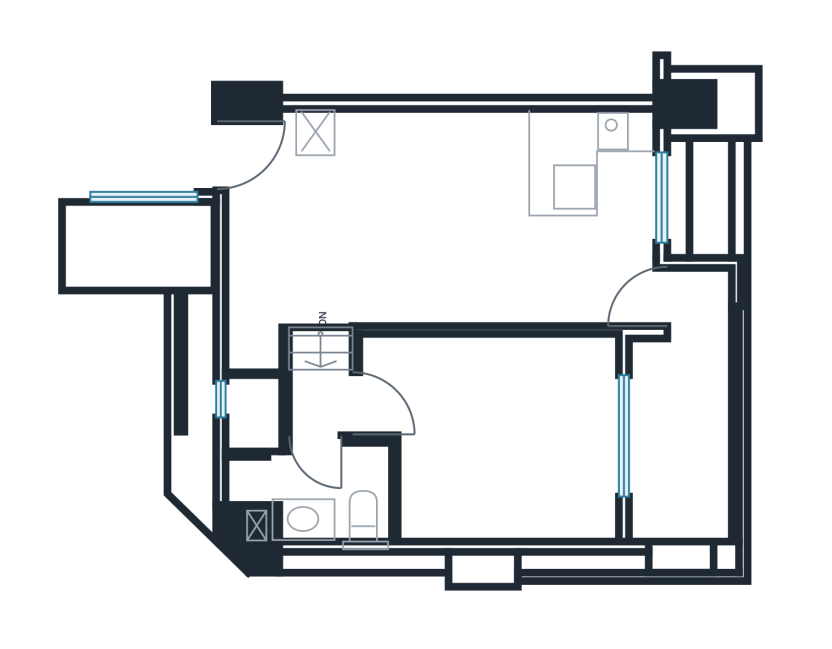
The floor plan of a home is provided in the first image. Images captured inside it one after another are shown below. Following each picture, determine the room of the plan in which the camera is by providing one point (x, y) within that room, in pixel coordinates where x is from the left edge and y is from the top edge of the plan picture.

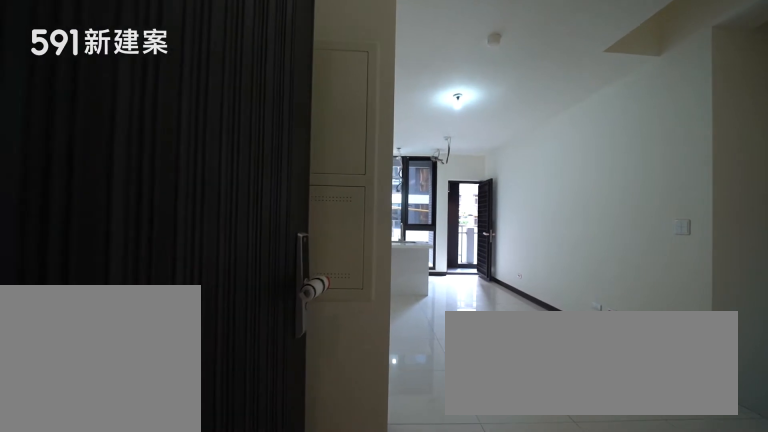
(256, 160)
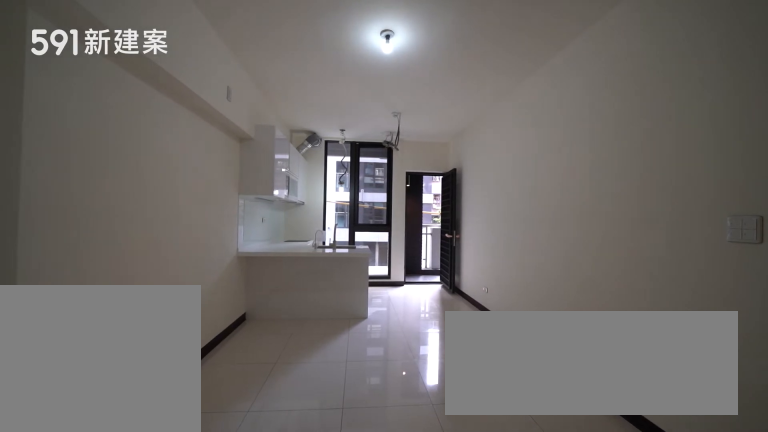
(381, 231)
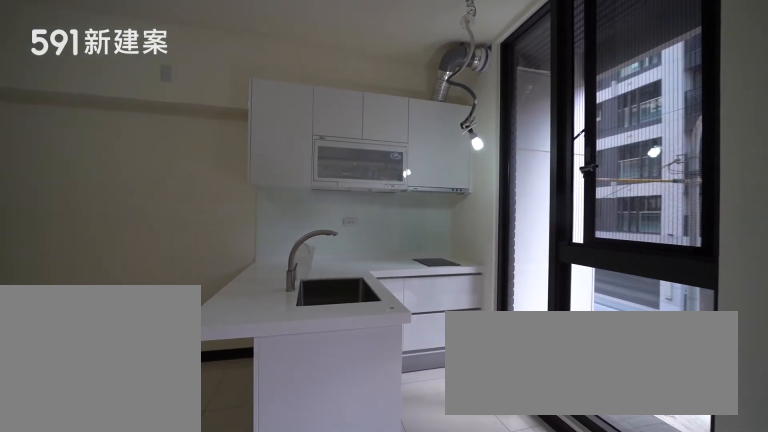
(585, 187)
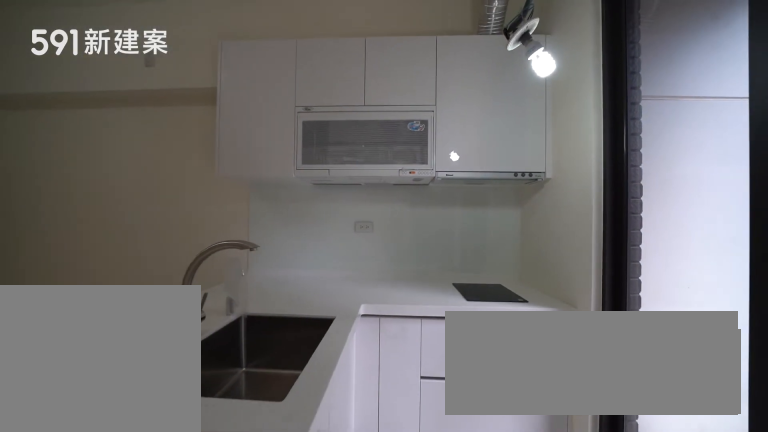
(585, 187)
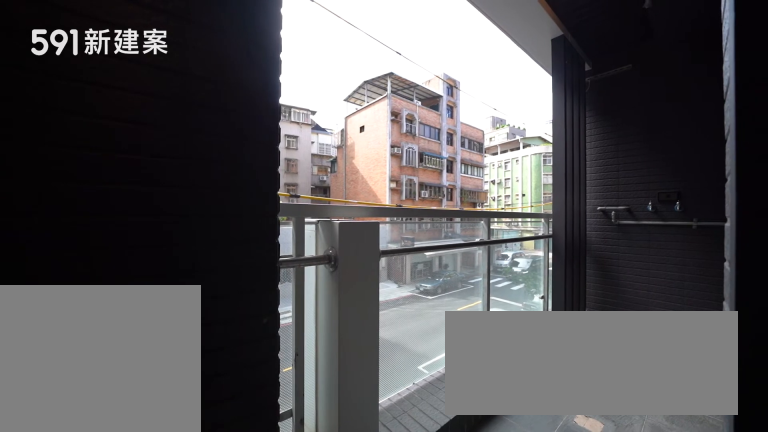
(683, 418)
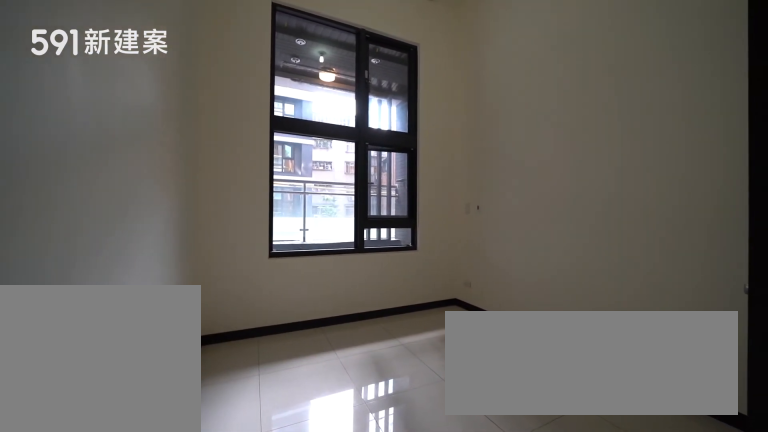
(499, 436)
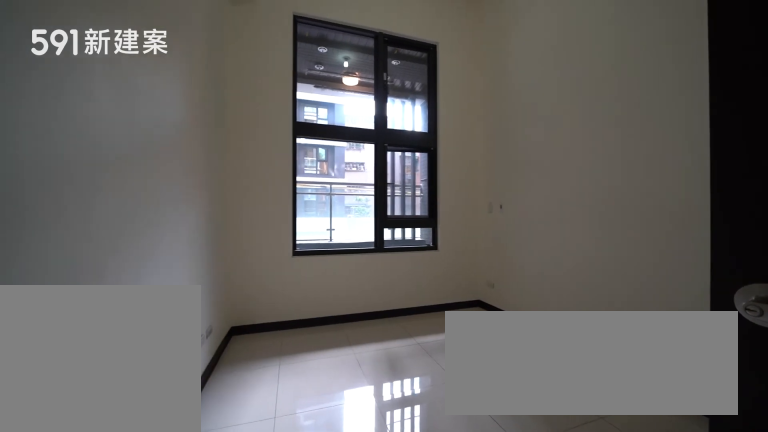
(499, 436)
